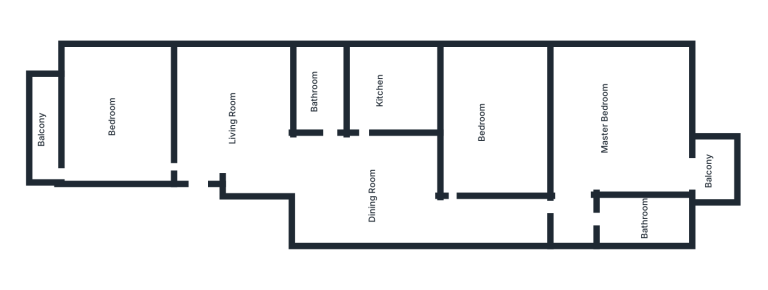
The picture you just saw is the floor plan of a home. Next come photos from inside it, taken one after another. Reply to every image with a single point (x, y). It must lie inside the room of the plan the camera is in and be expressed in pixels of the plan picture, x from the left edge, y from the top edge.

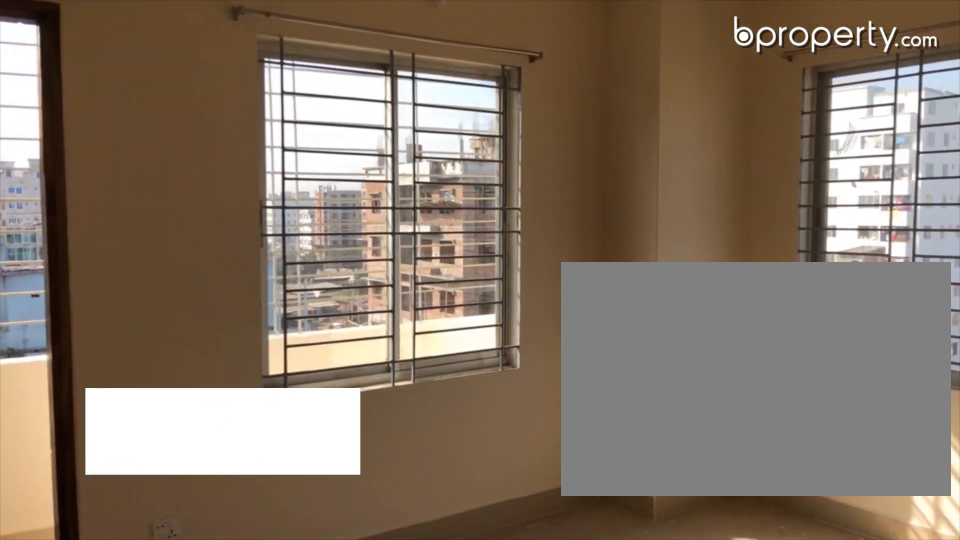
(125, 119)
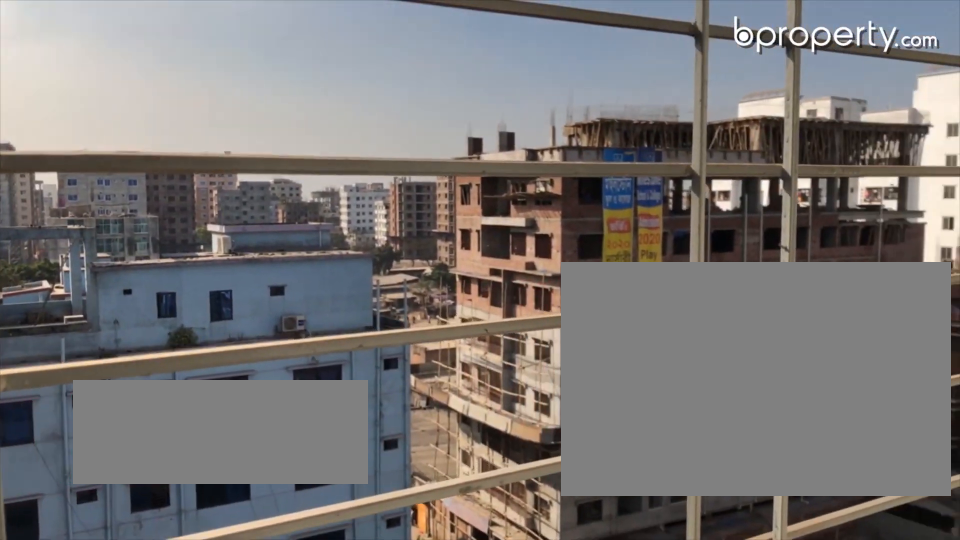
(55, 165)
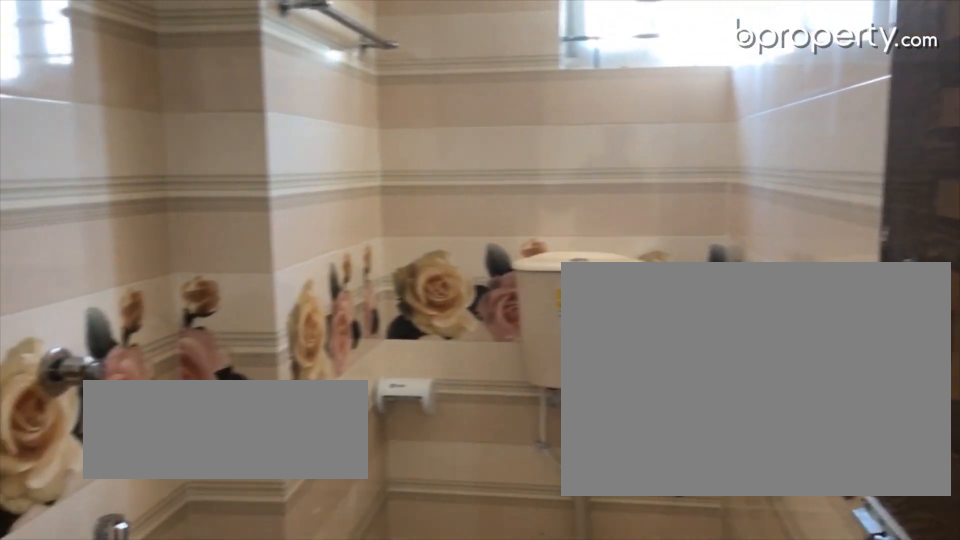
(318, 81)
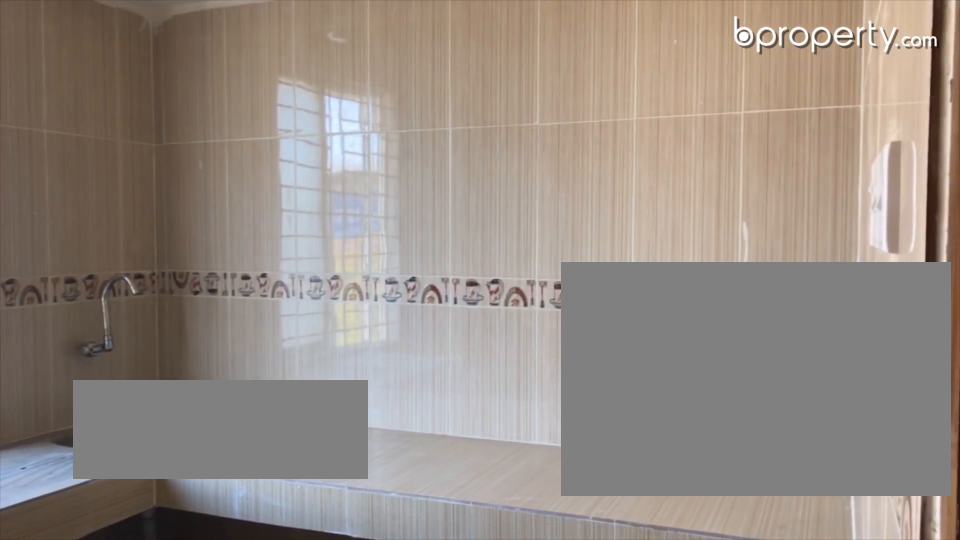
(379, 92)
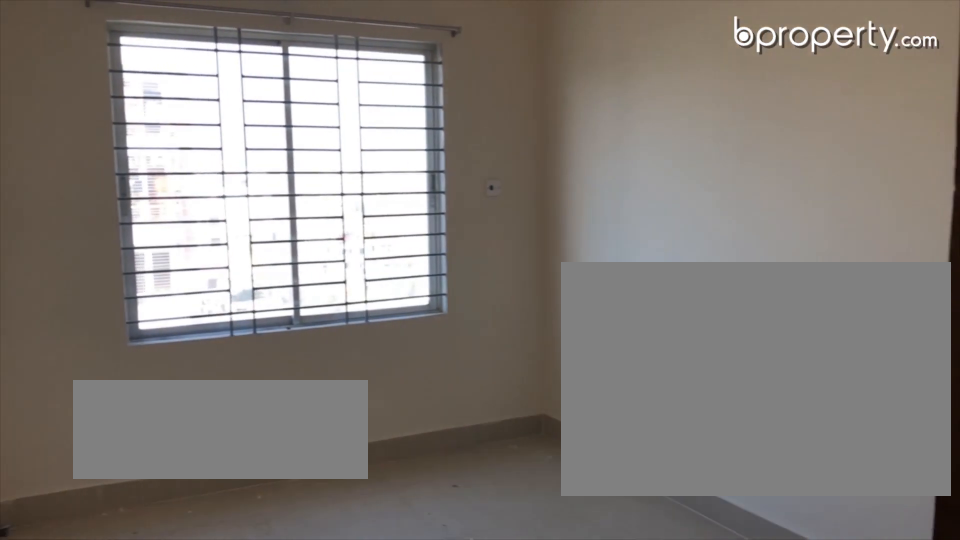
(501, 115)
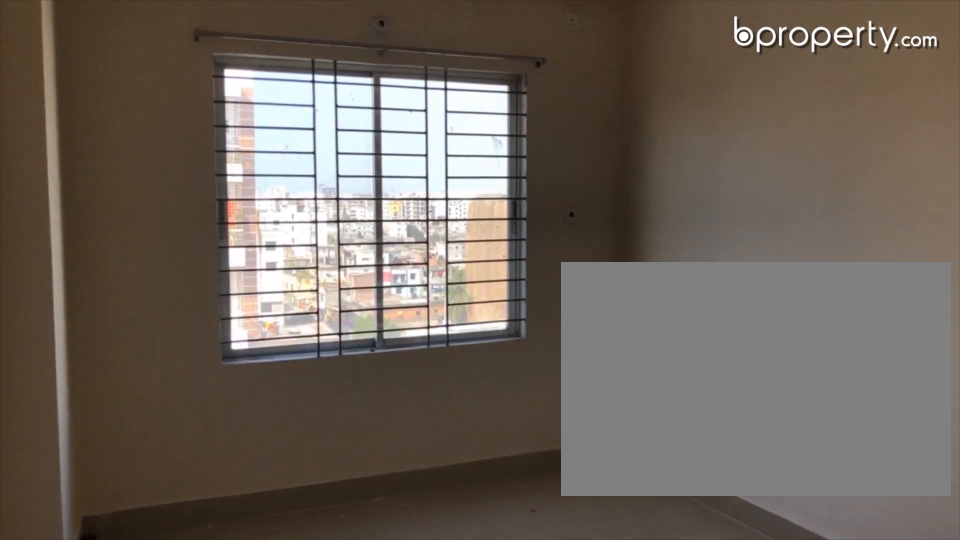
(501, 115)
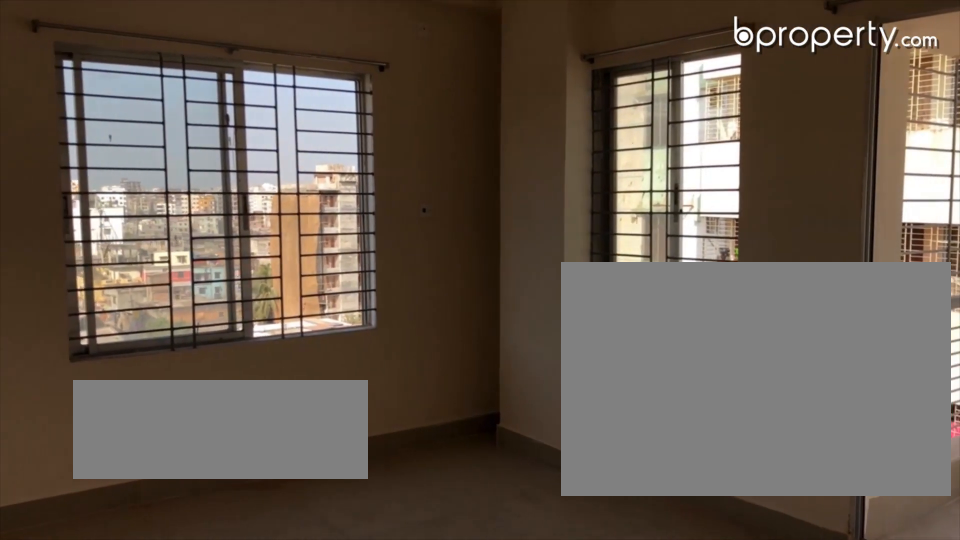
(629, 128)
